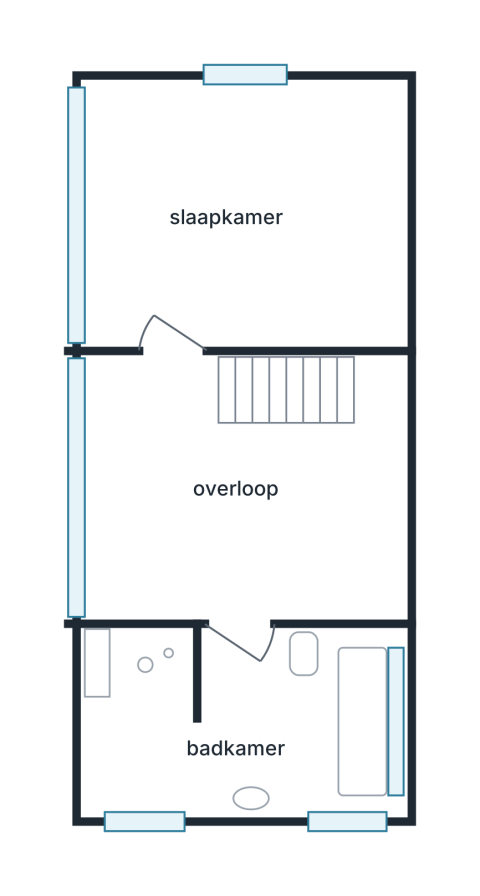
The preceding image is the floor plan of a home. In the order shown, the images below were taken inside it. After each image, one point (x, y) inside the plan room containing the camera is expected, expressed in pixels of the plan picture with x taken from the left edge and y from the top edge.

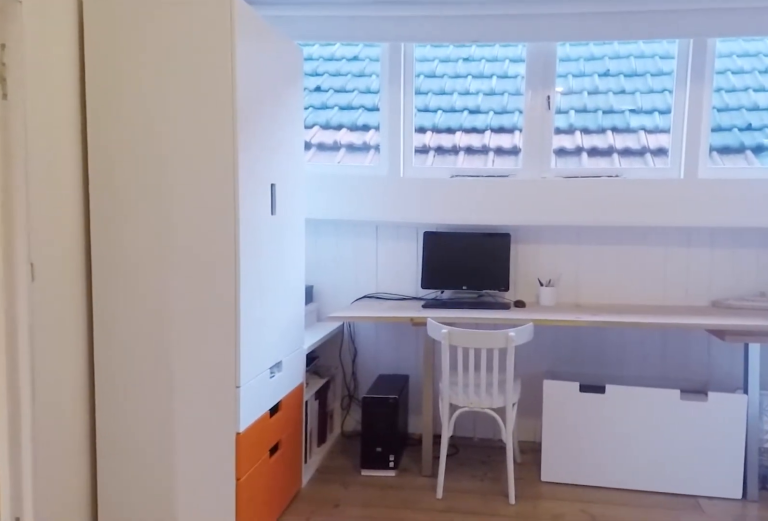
(231, 500)
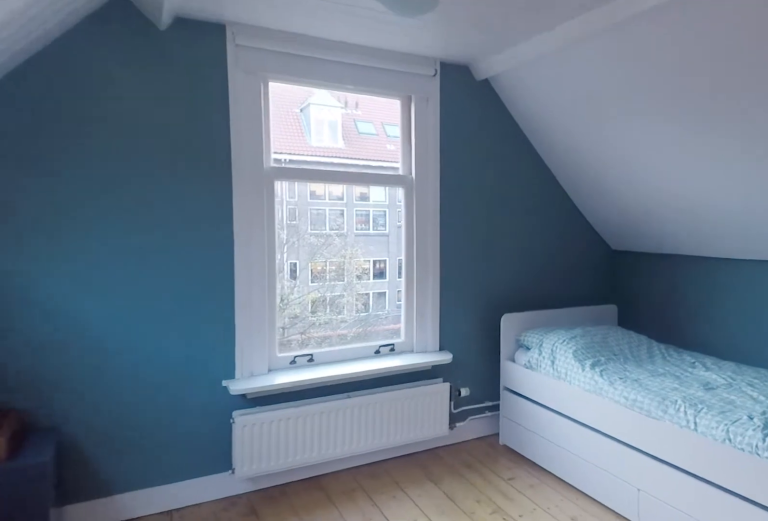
(92, 216)
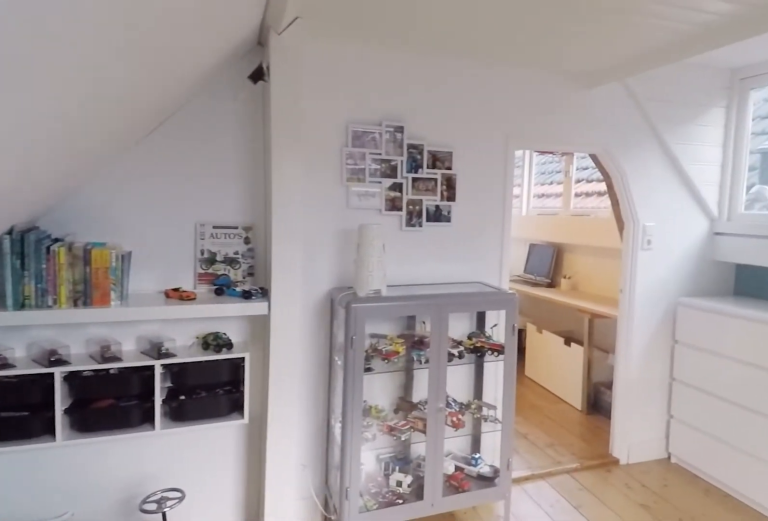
(92, 216)
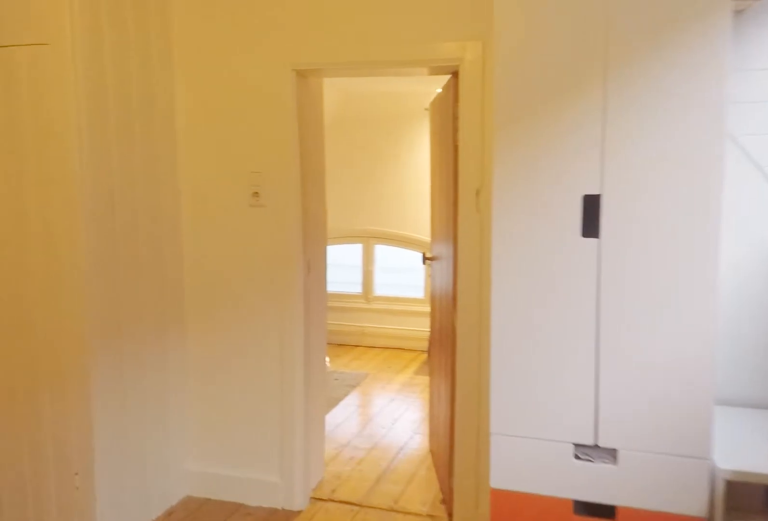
(232, 499)
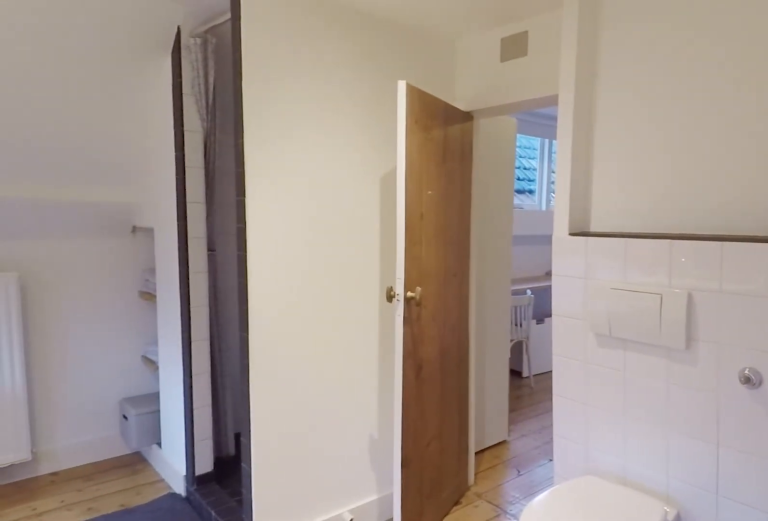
(93, 672)
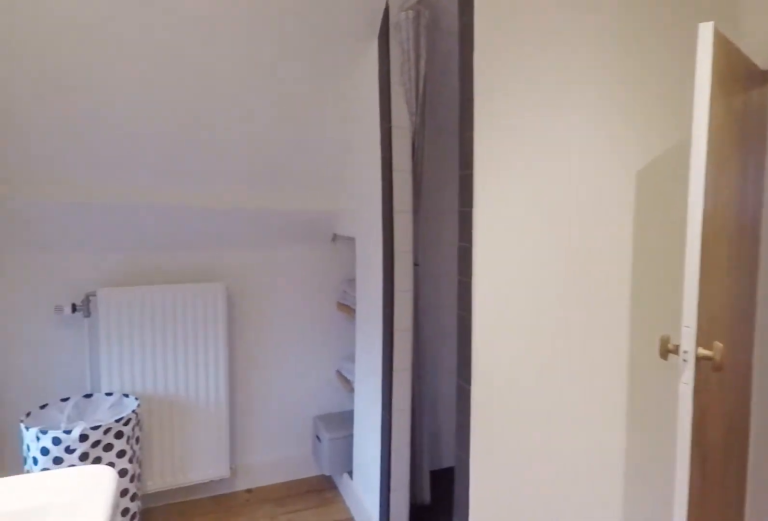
(93, 672)
